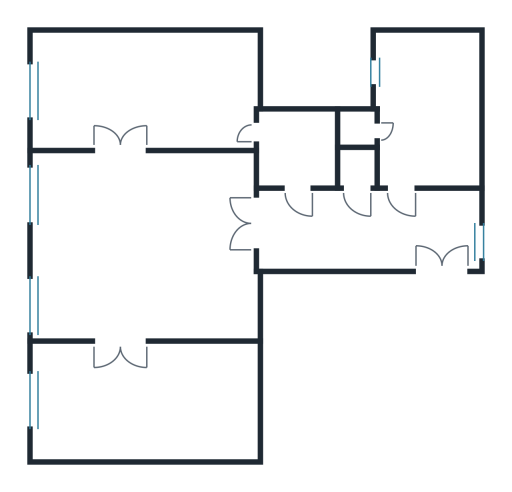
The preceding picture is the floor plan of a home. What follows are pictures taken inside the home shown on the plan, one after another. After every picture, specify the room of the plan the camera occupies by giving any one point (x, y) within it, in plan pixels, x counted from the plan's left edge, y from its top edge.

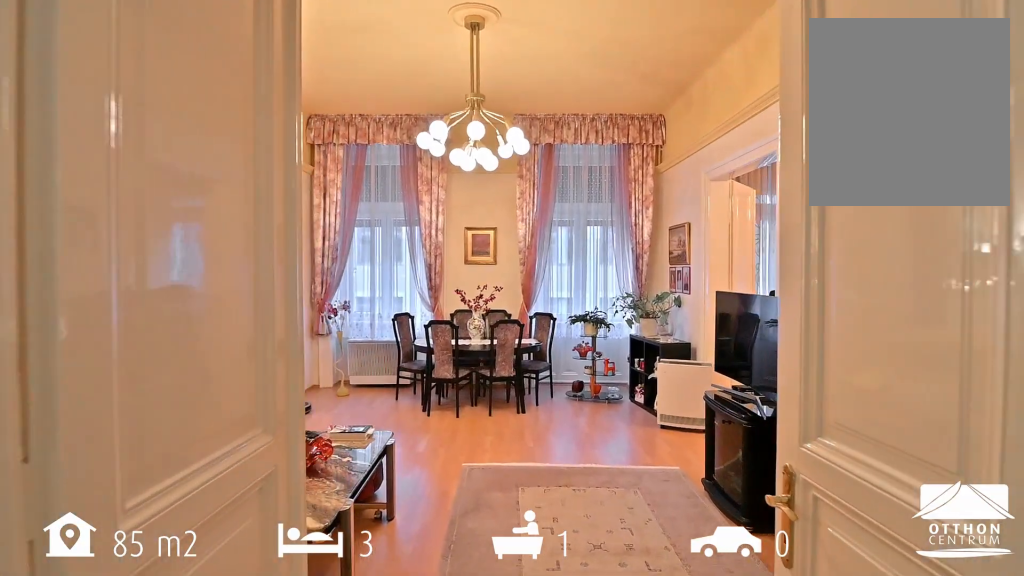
(148, 259)
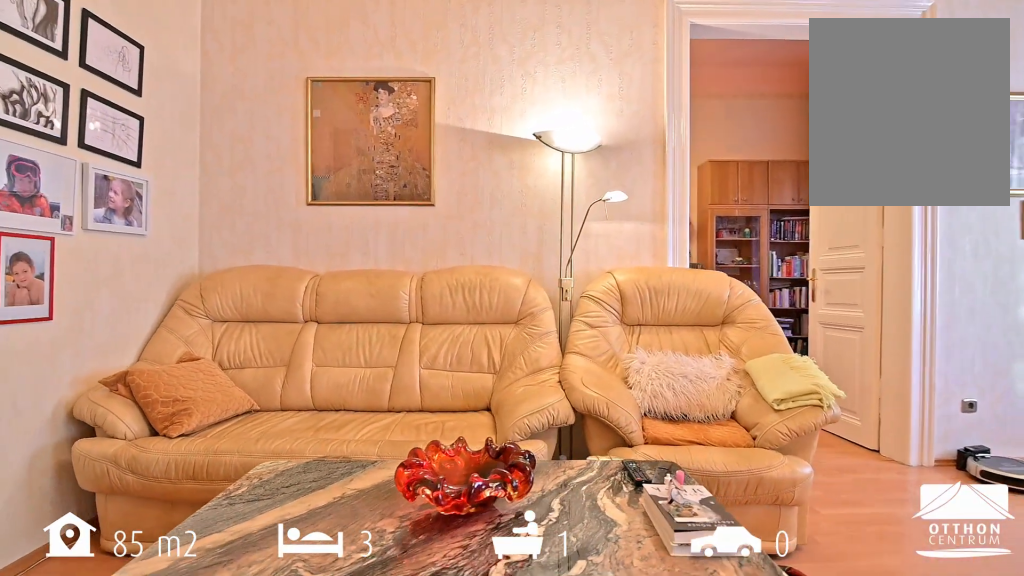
(148, 258)
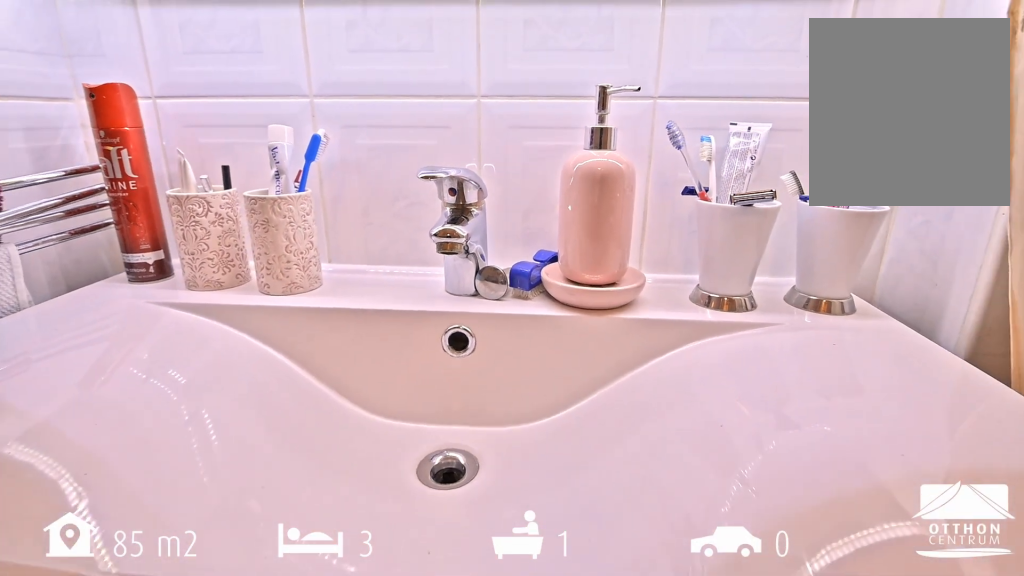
(302, 153)
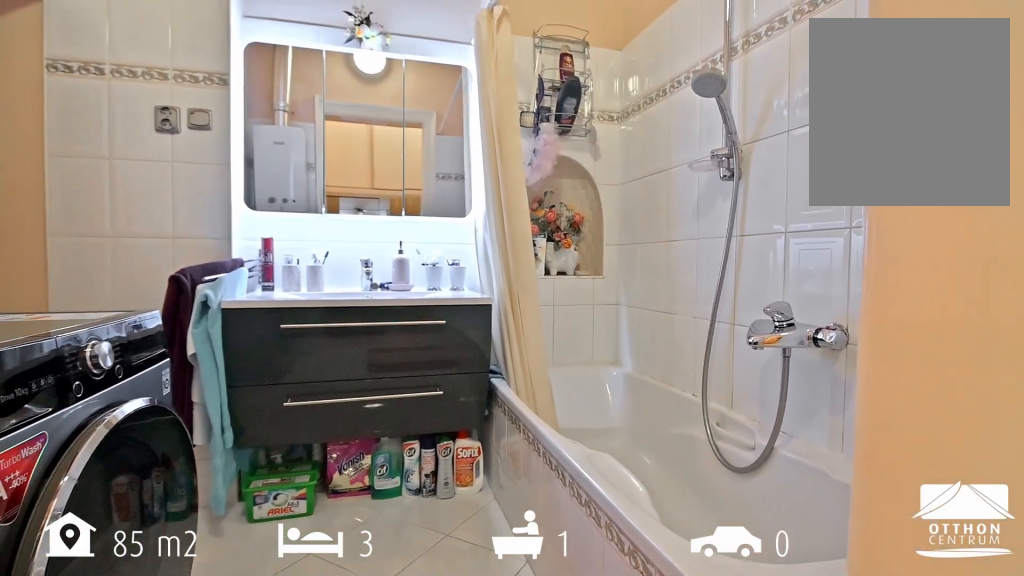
(302, 152)
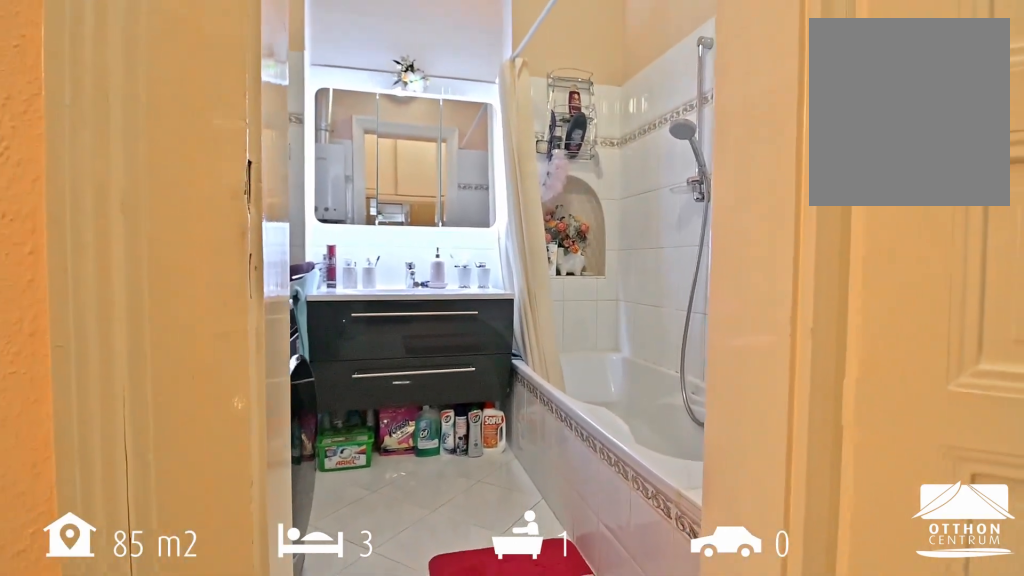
(272, 168)
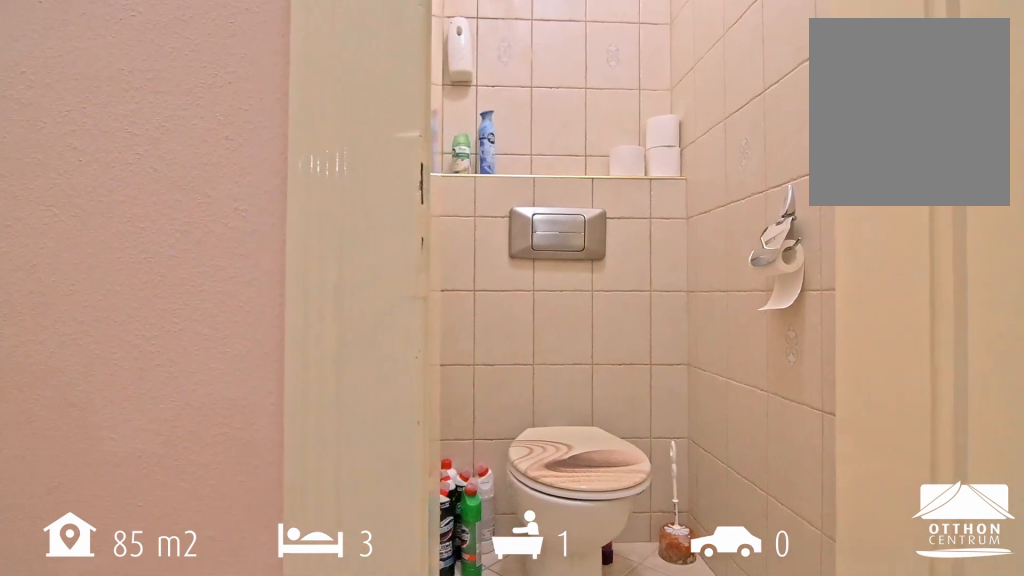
(361, 157)
